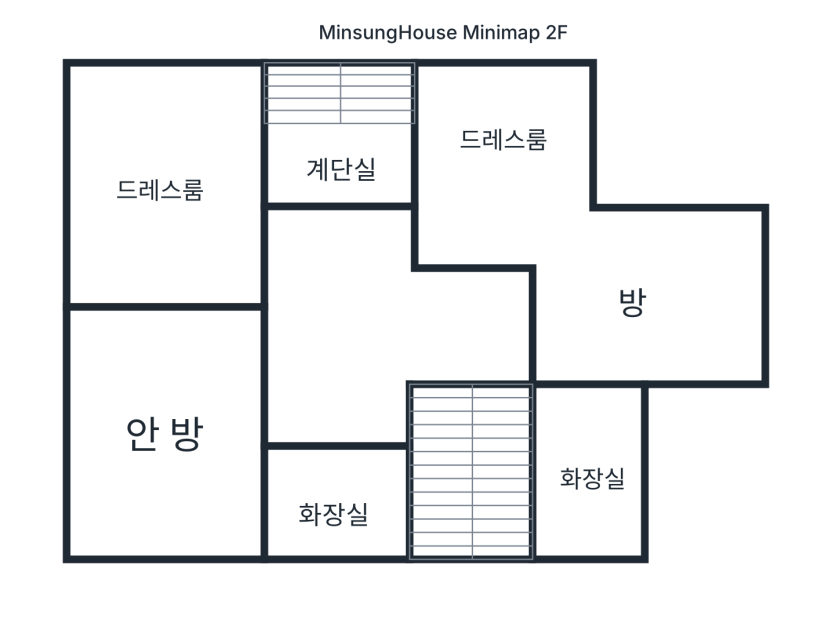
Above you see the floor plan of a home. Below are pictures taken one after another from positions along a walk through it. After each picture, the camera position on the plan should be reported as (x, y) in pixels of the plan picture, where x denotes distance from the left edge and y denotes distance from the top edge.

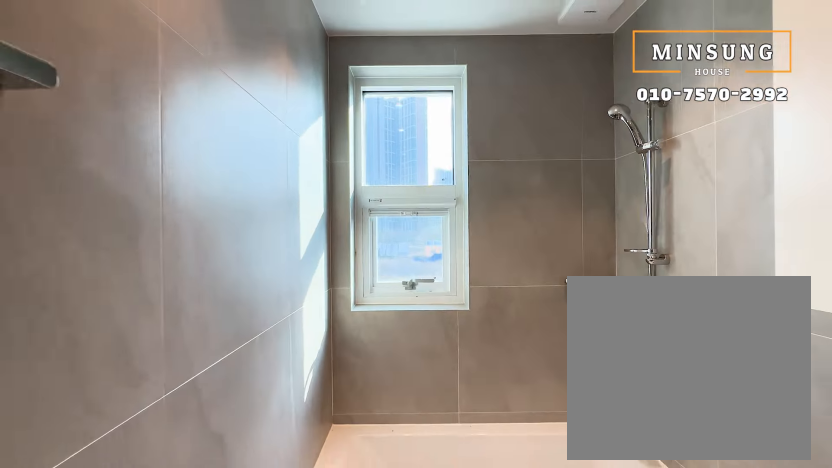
(588, 466)
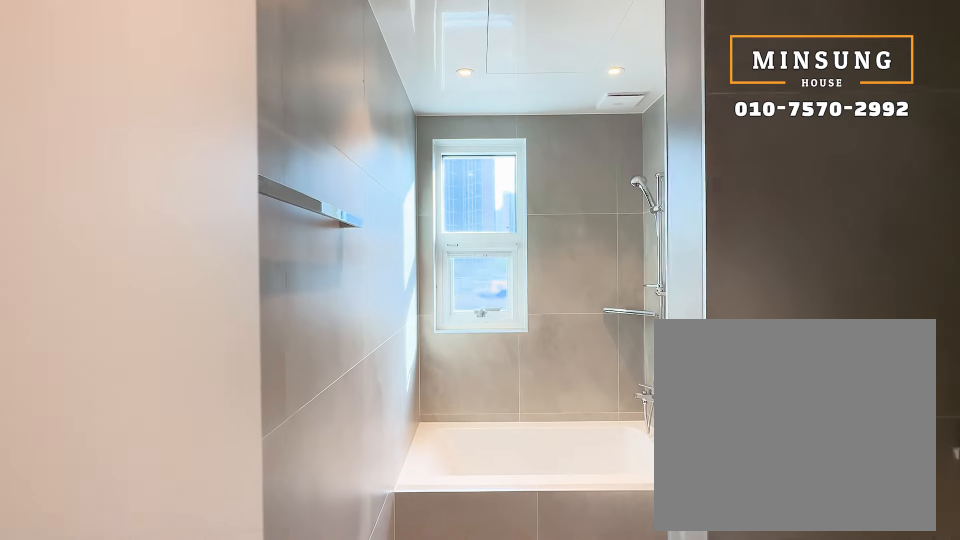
(592, 421)
